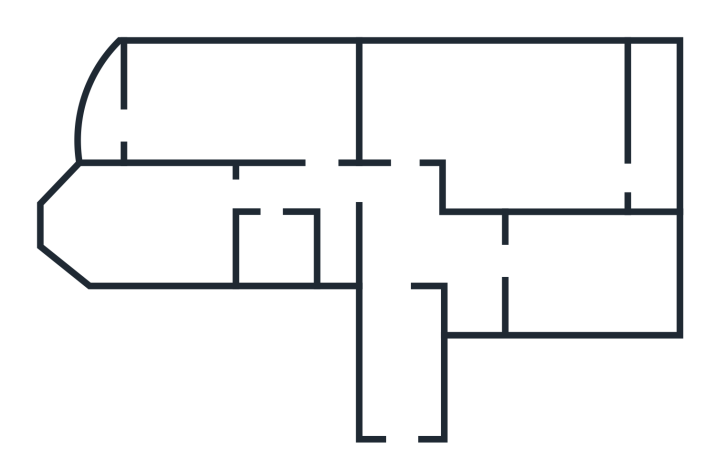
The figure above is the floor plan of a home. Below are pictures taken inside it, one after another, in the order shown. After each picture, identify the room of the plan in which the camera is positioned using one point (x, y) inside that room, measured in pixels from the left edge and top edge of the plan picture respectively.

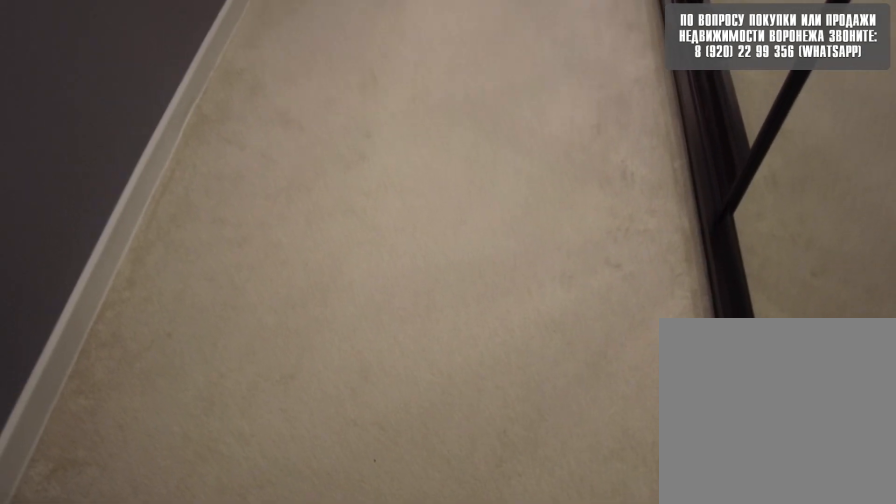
(406, 418)
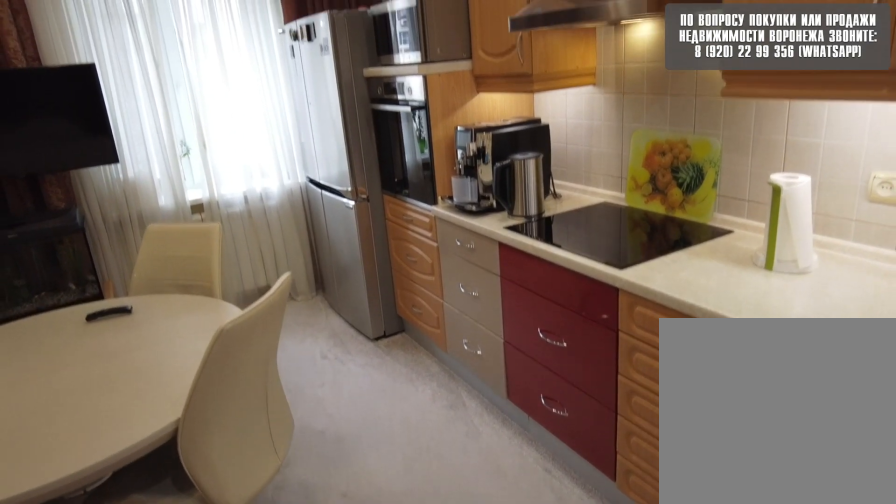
(563, 274)
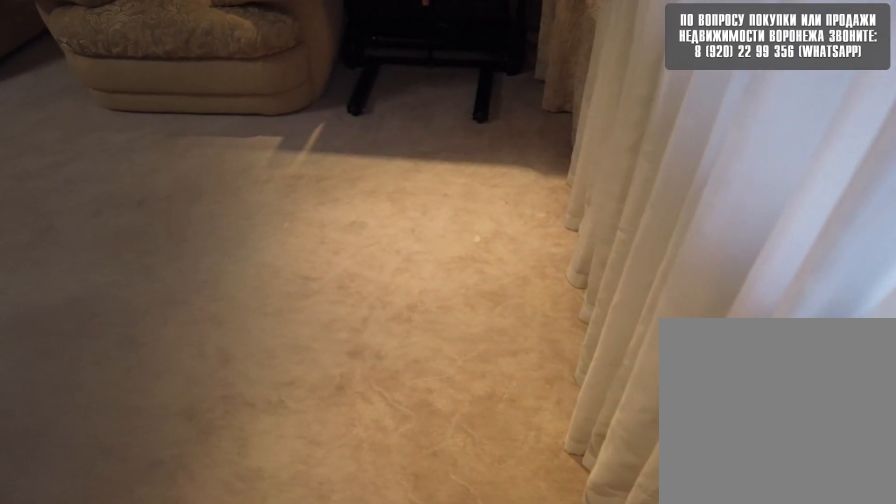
(458, 114)
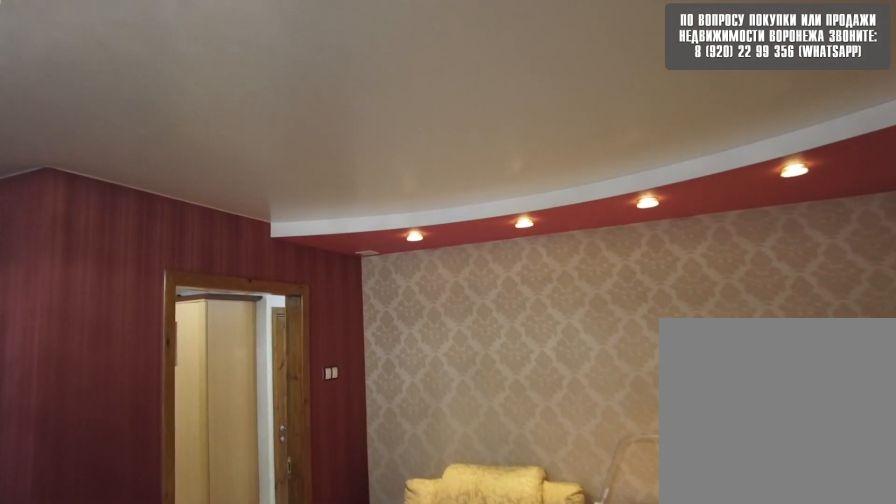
(458, 114)
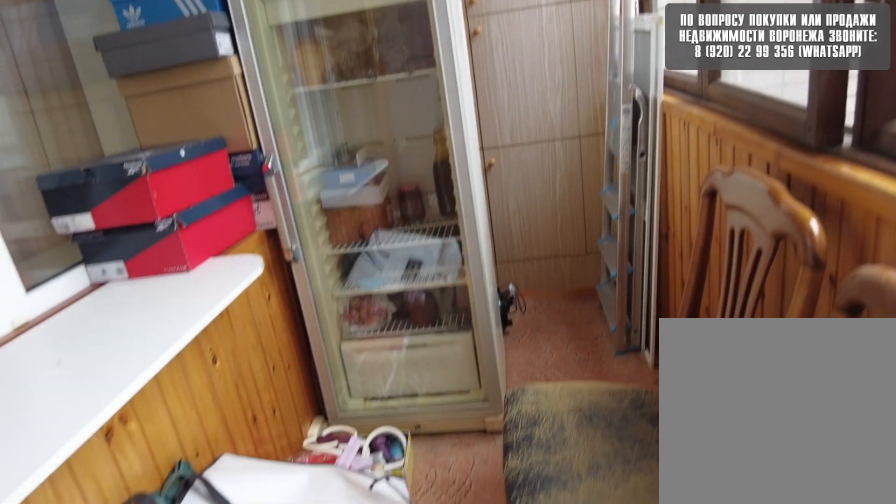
(668, 171)
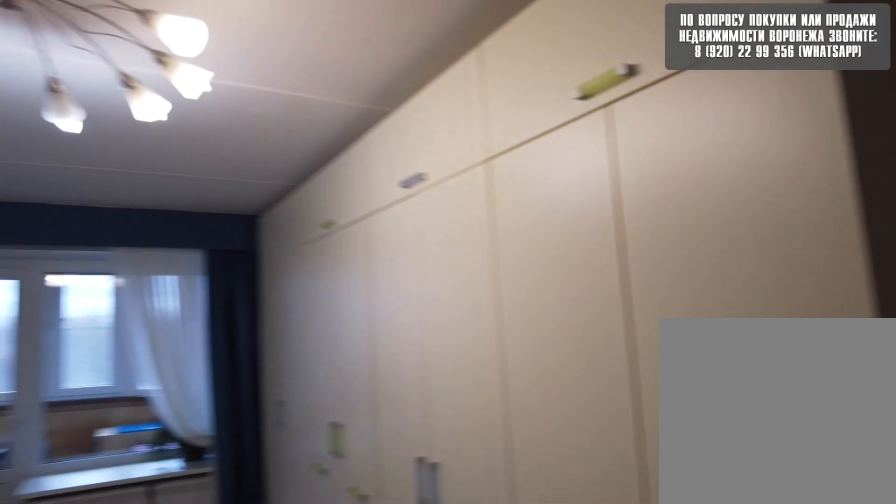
(289, 111)
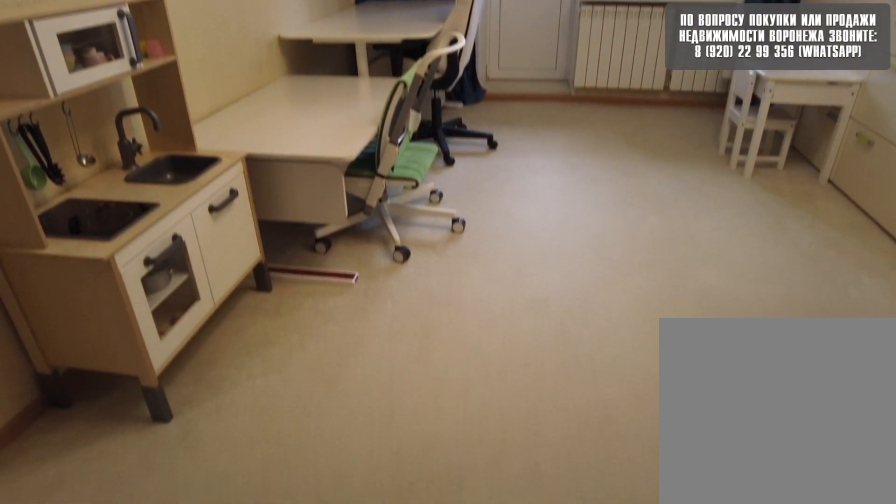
(289, 111)
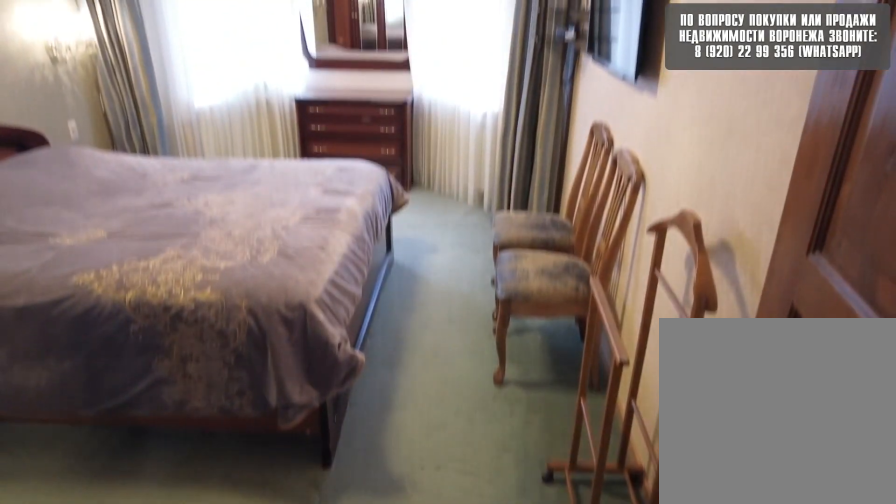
(163, 218)
